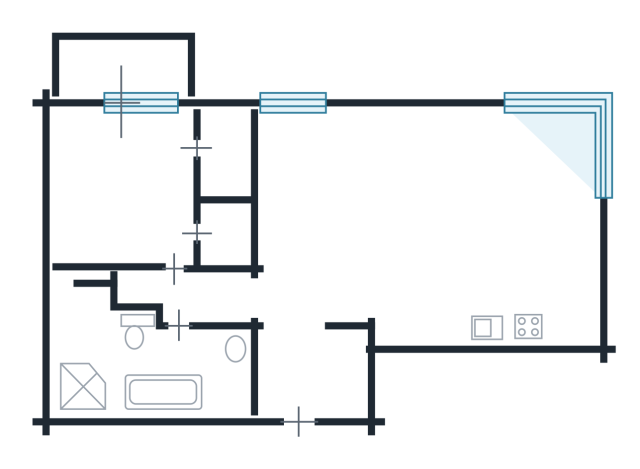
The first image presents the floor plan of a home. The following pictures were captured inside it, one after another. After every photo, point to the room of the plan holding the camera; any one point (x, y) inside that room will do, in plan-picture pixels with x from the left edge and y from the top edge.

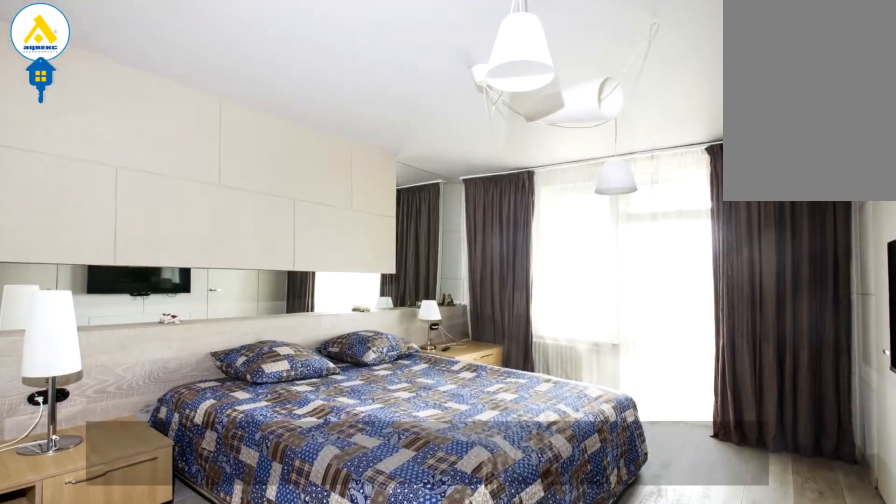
(122, 185)
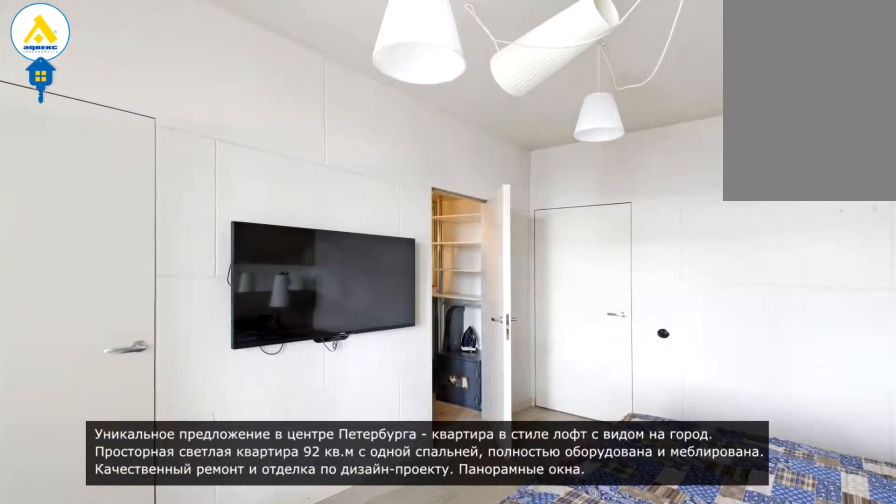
(122, 186)
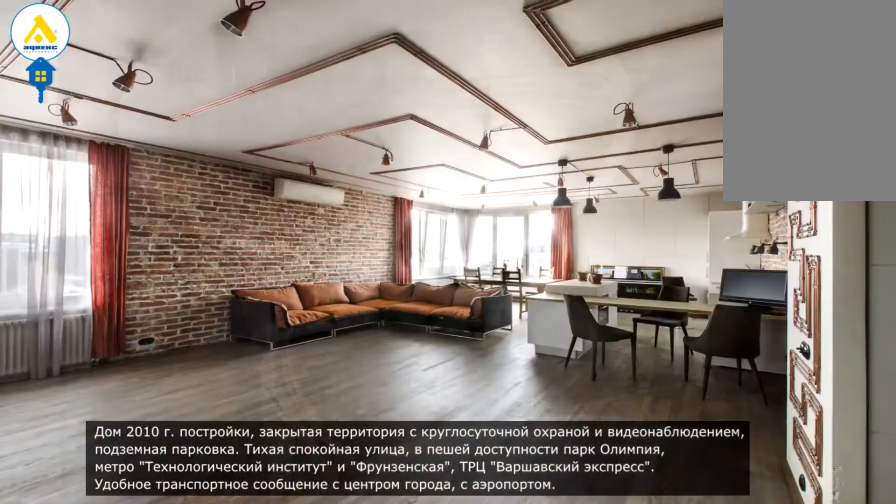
(362, 240)
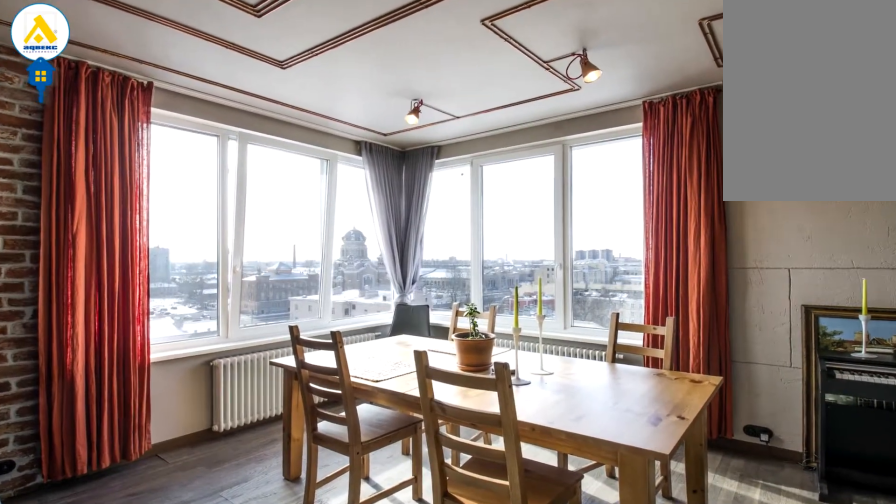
(362, 240)
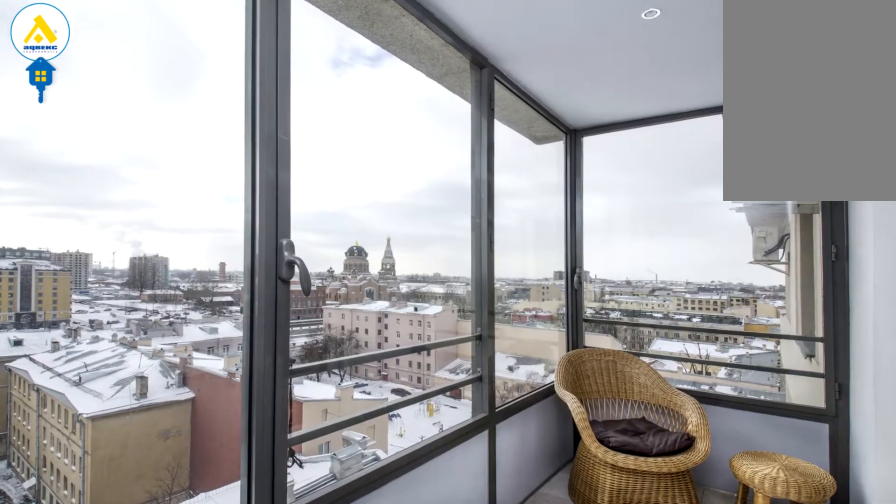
(130, 69)
